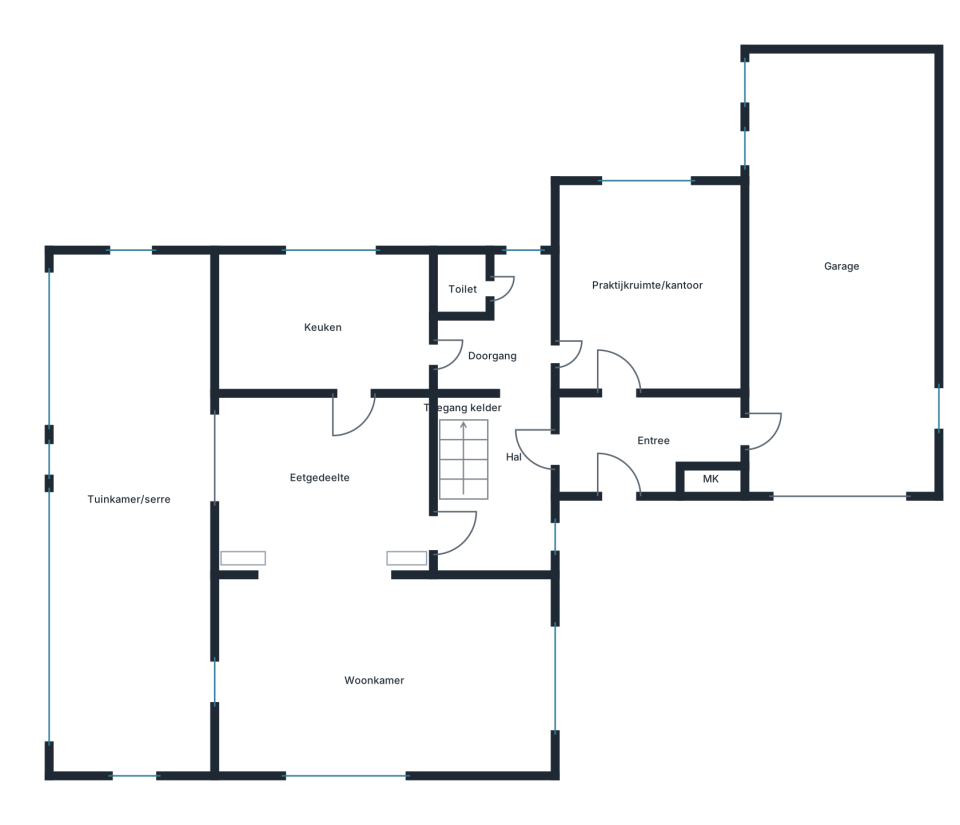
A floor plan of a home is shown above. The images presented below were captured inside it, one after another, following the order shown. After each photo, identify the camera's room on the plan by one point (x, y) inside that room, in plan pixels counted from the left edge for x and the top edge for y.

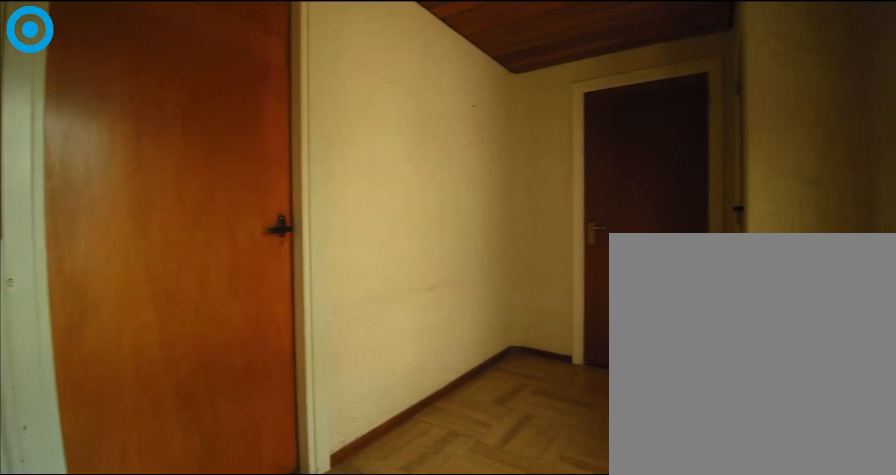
(651, 445)
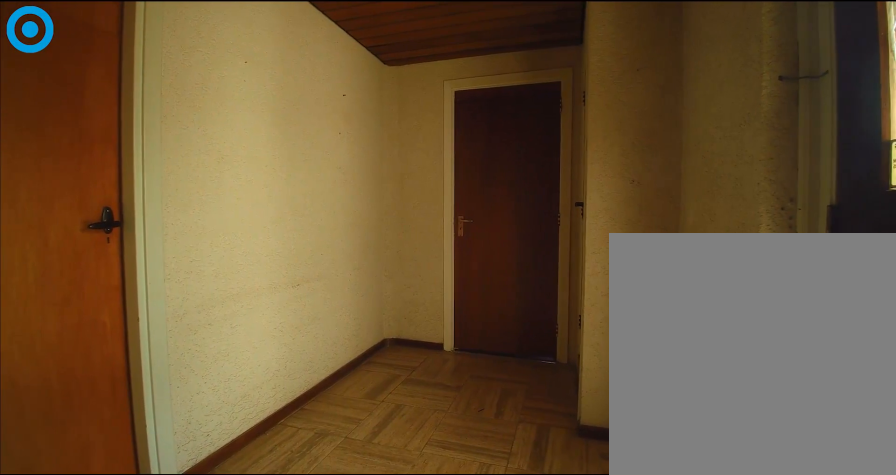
(651, 445)
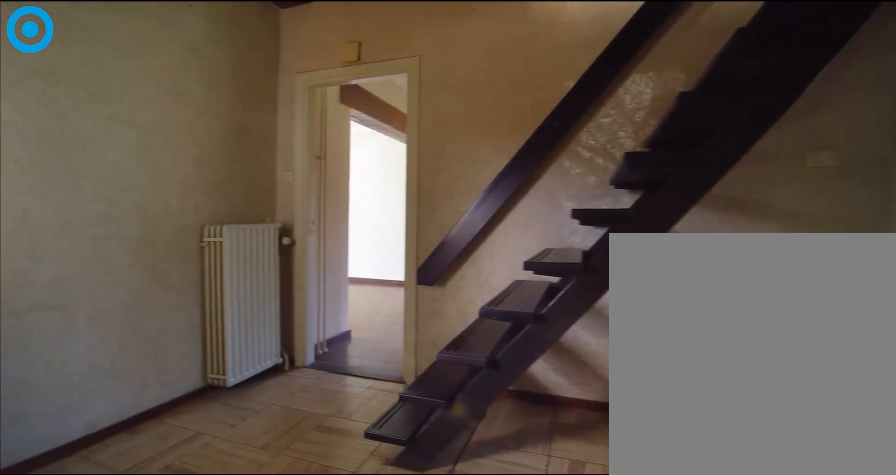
(495, 449)
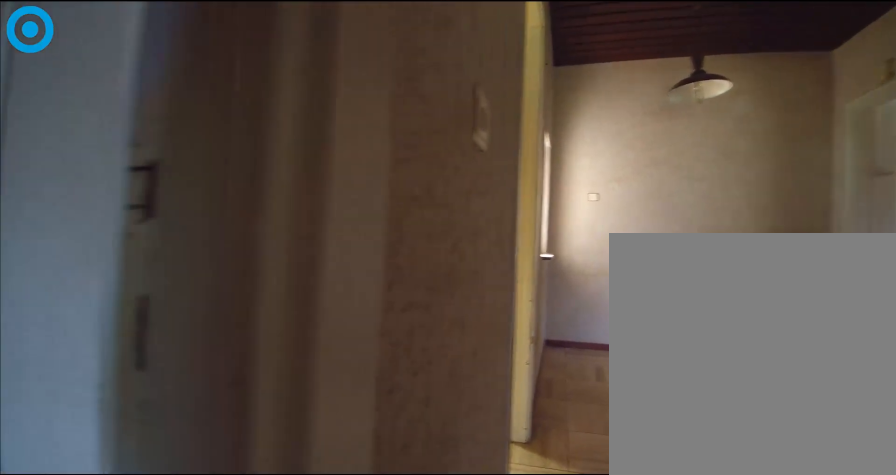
(495, 449)
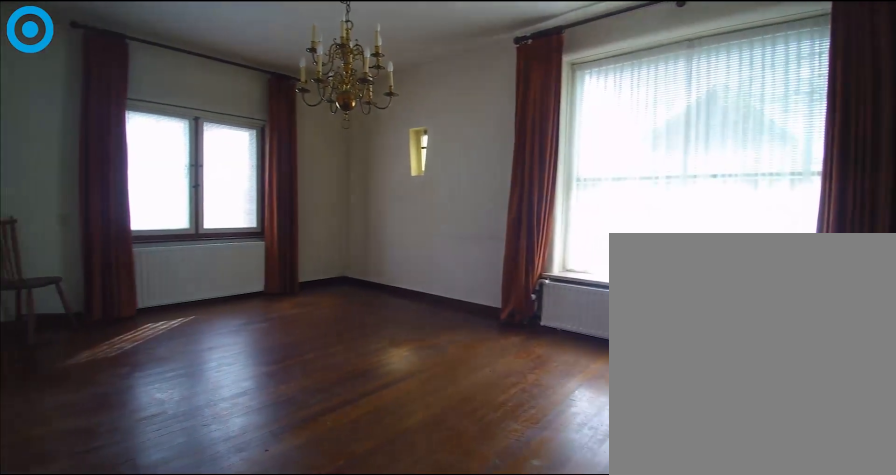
(377, 600)
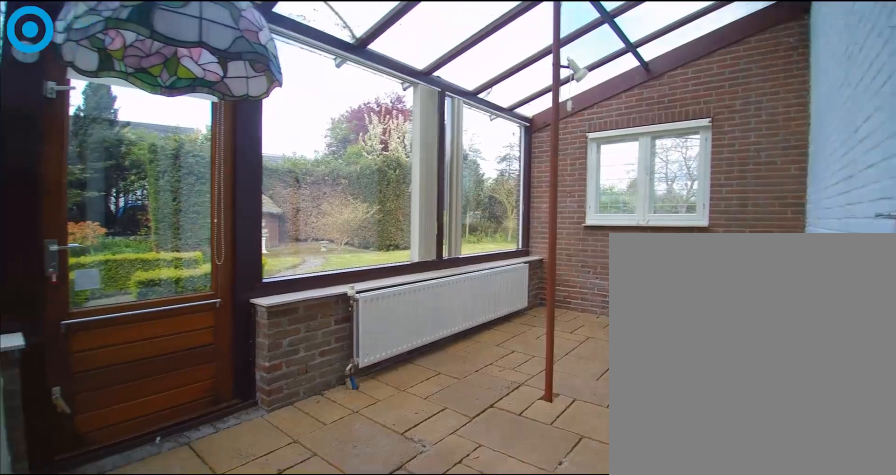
(130, 514)
